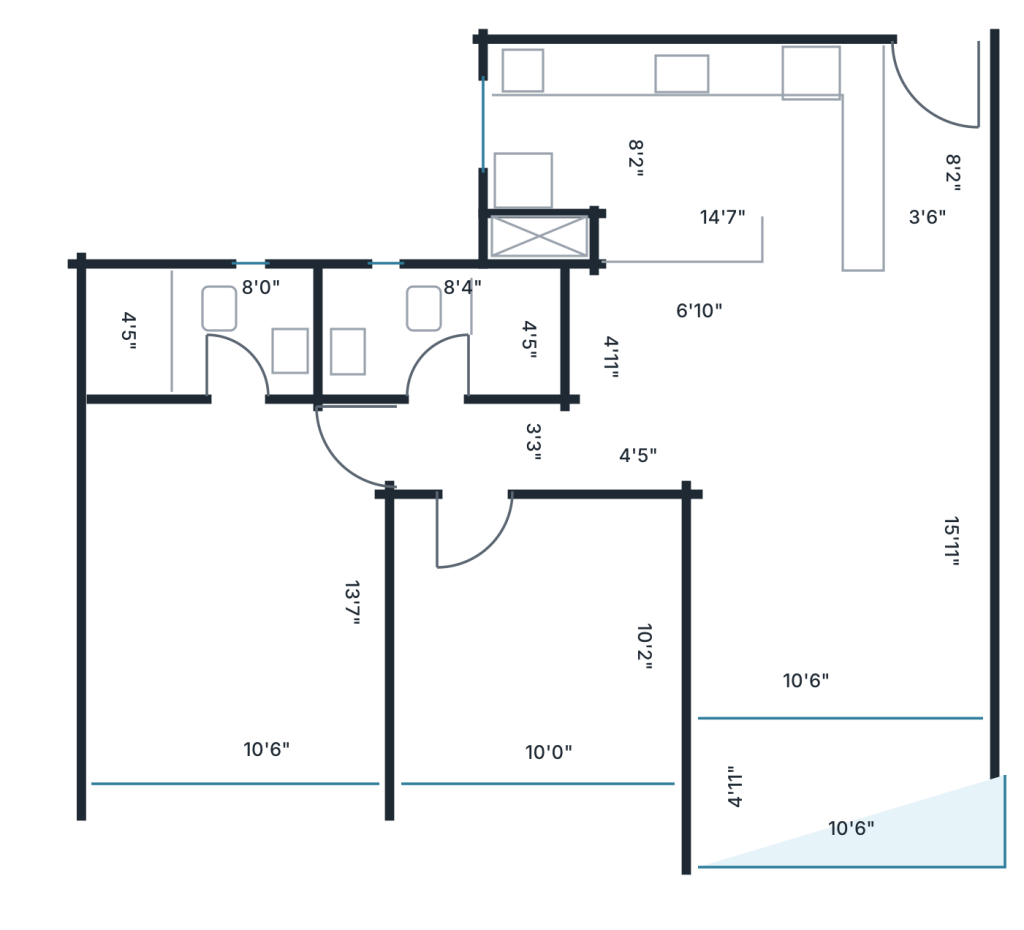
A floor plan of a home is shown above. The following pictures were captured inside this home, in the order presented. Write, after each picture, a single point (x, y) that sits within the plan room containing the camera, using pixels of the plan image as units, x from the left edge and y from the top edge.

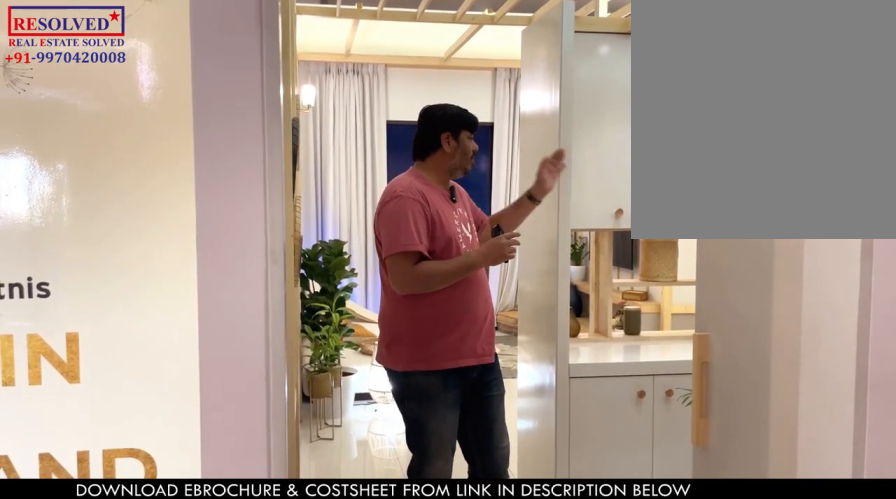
(936, 153)
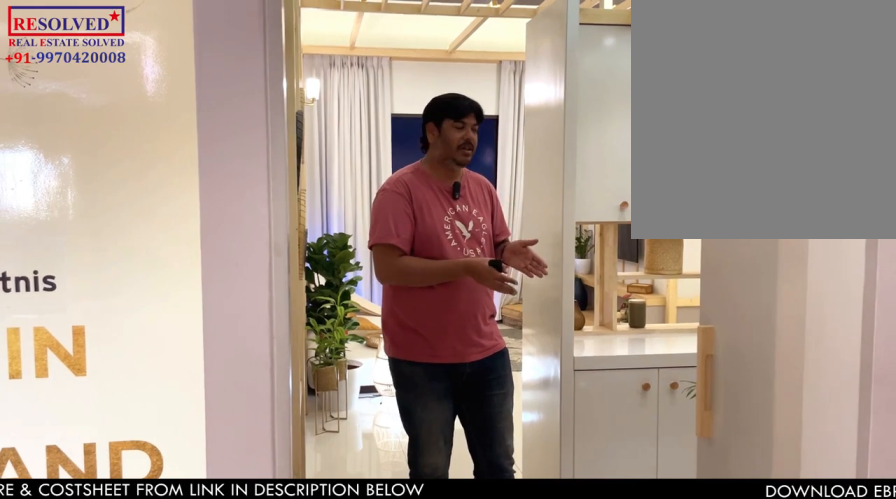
(936, 153)
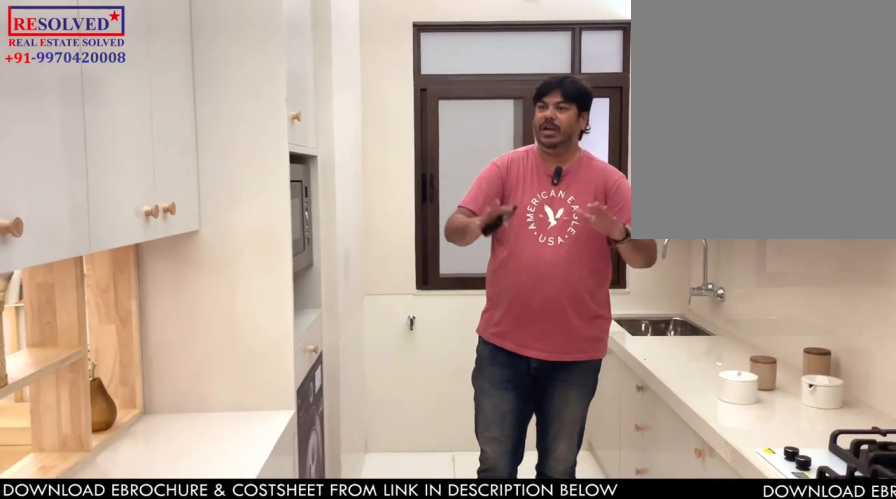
(688, 151)
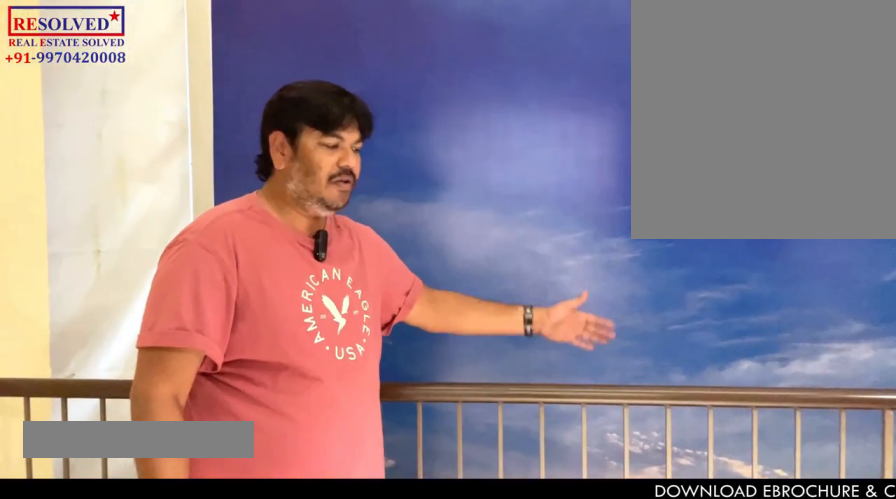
(839, 788)
